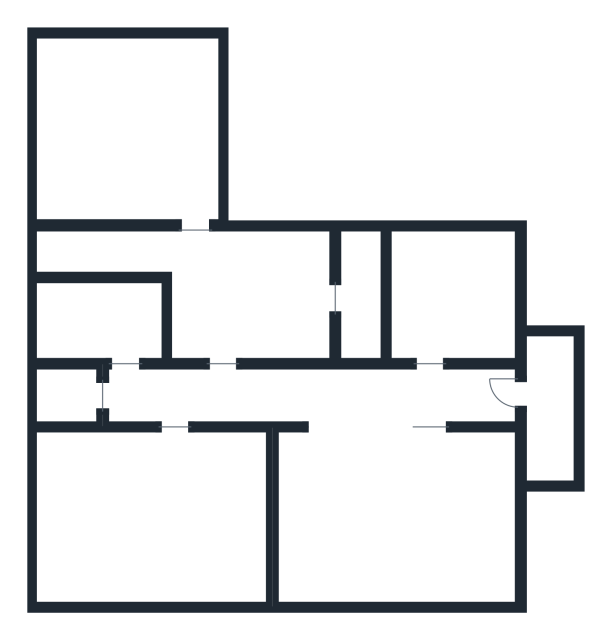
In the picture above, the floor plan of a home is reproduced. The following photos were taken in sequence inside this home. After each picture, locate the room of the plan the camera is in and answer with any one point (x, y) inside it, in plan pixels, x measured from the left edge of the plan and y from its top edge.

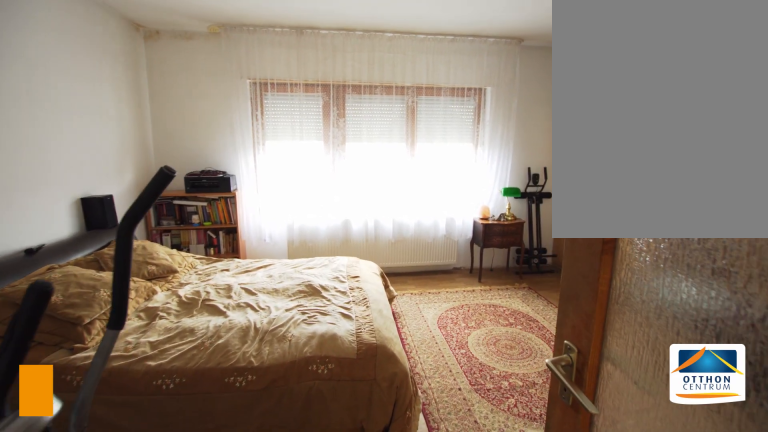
(401, 513)
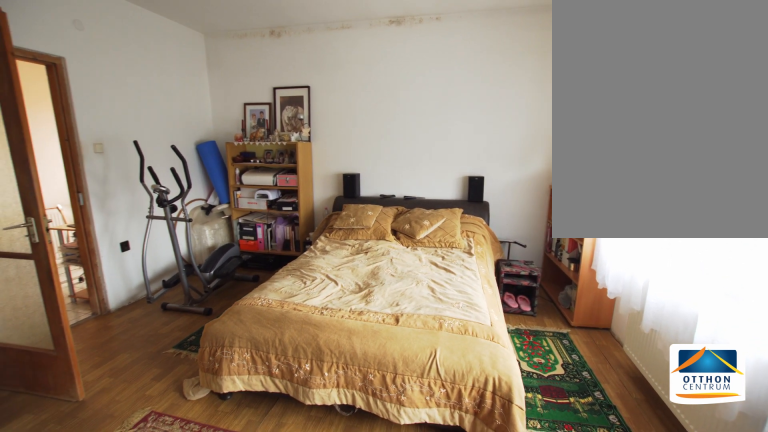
(401, 513)
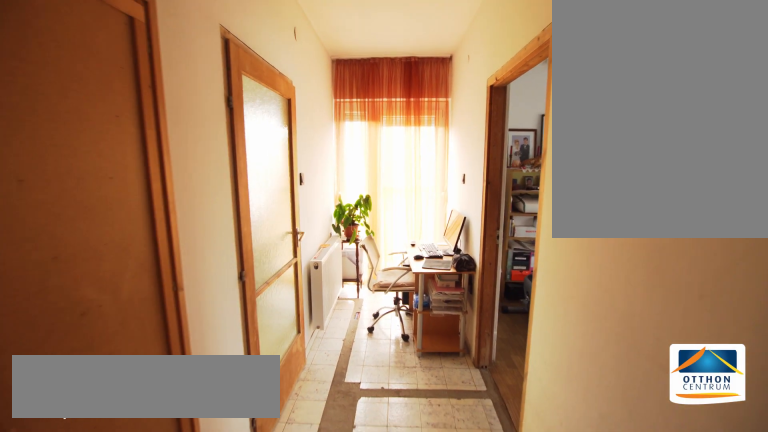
(457, 399)
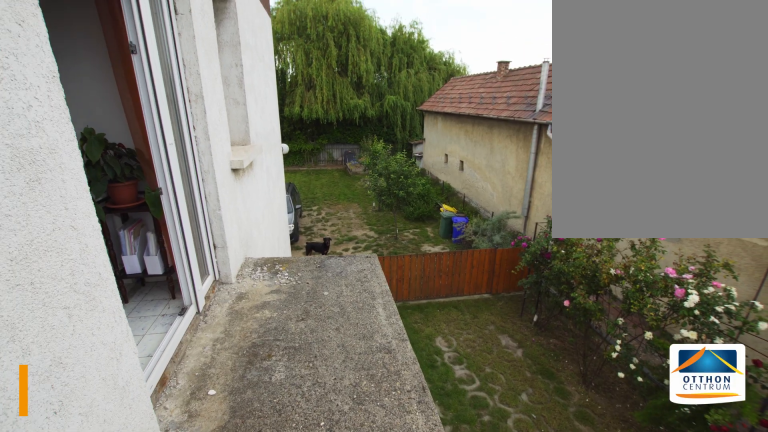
(552, 398)
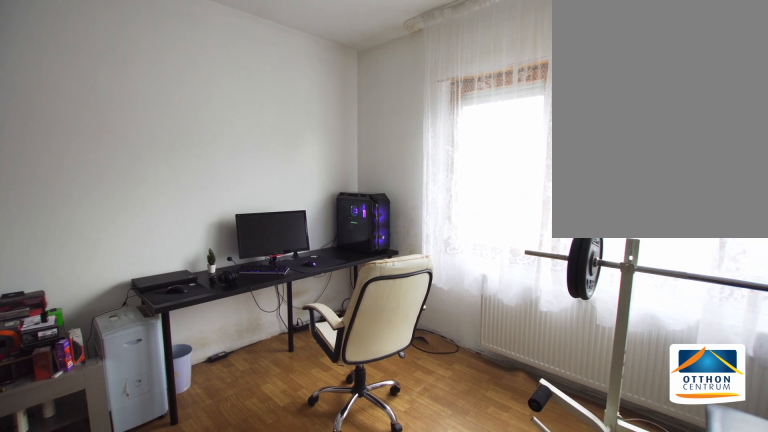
(147, 520)
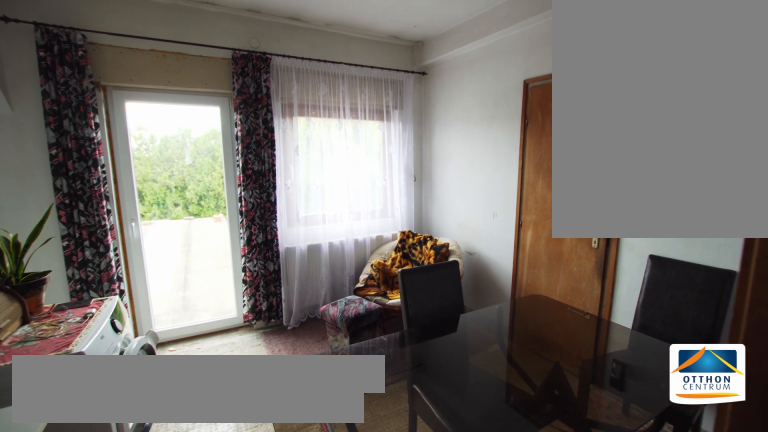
(263, 297)
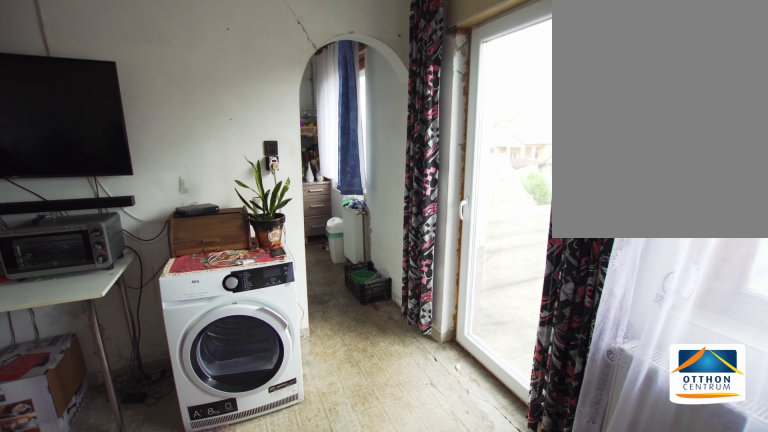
(264, 297)
